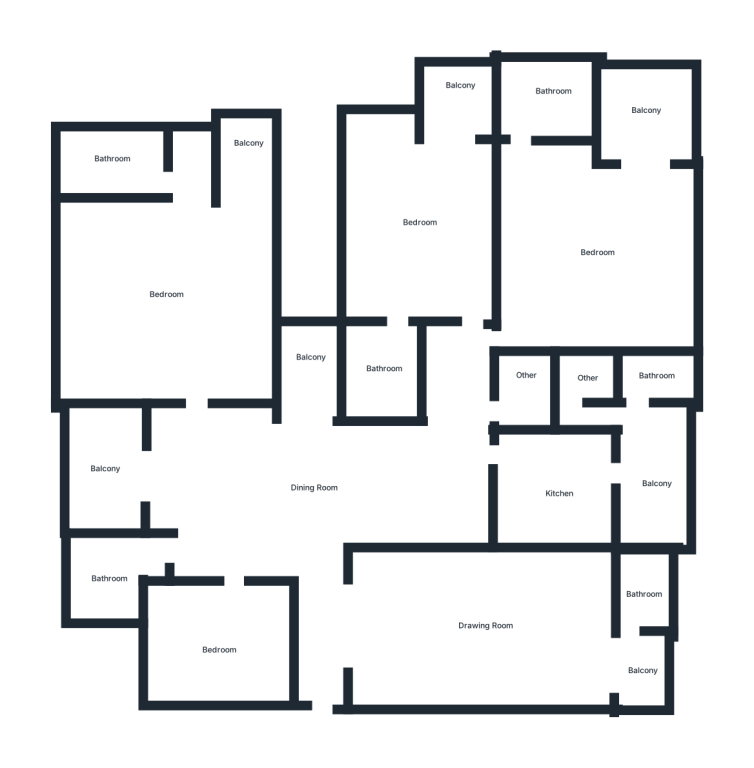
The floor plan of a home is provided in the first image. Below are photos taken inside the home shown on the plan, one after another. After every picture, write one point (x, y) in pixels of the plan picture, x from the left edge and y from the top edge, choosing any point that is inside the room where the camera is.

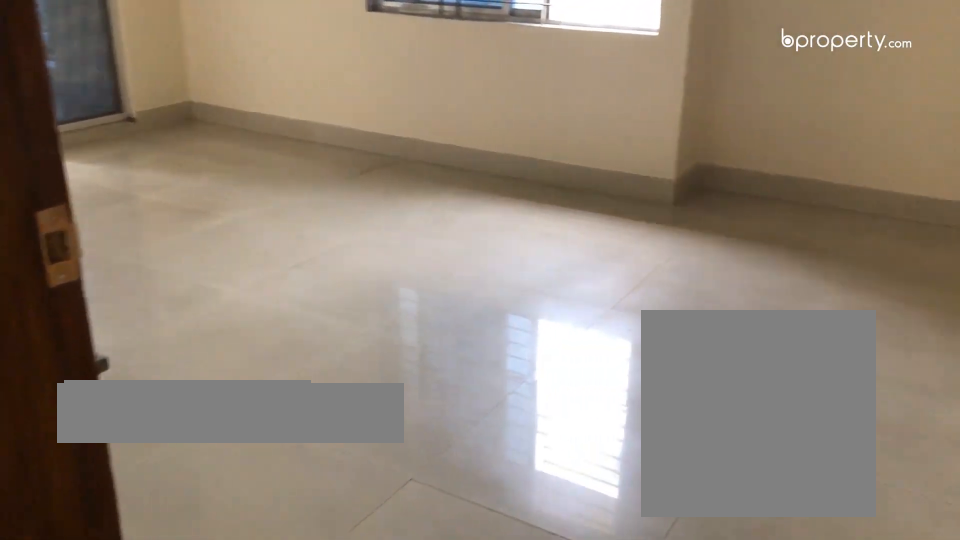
(593, 255)
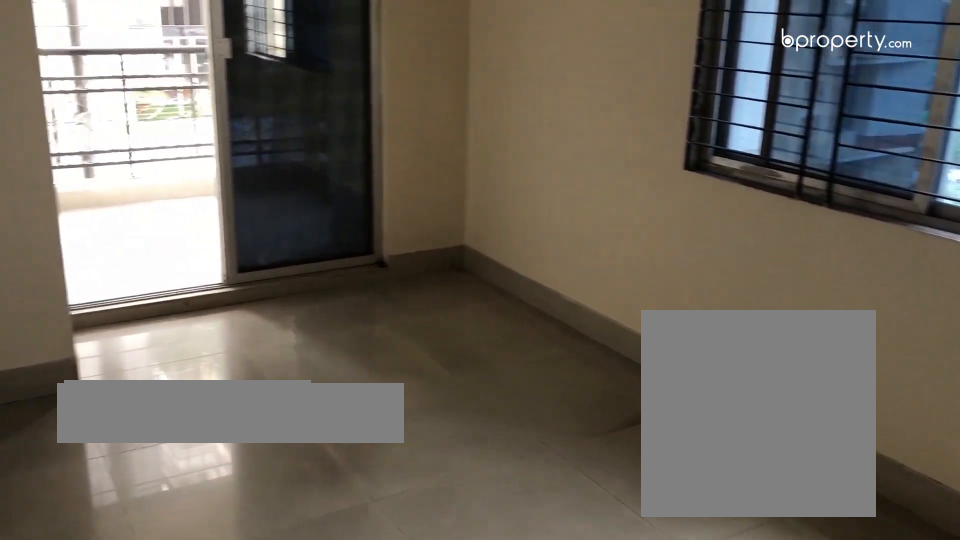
(593, 255)
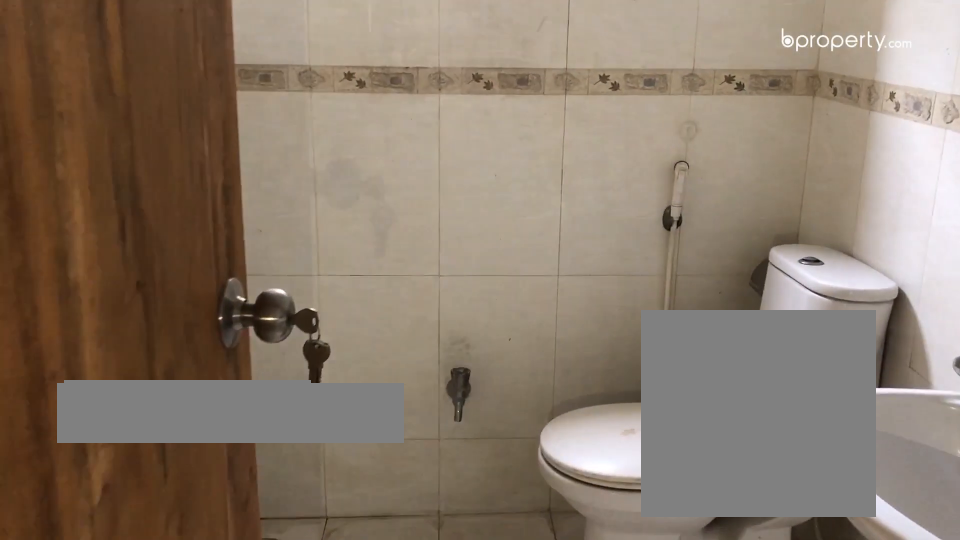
(554, 90)
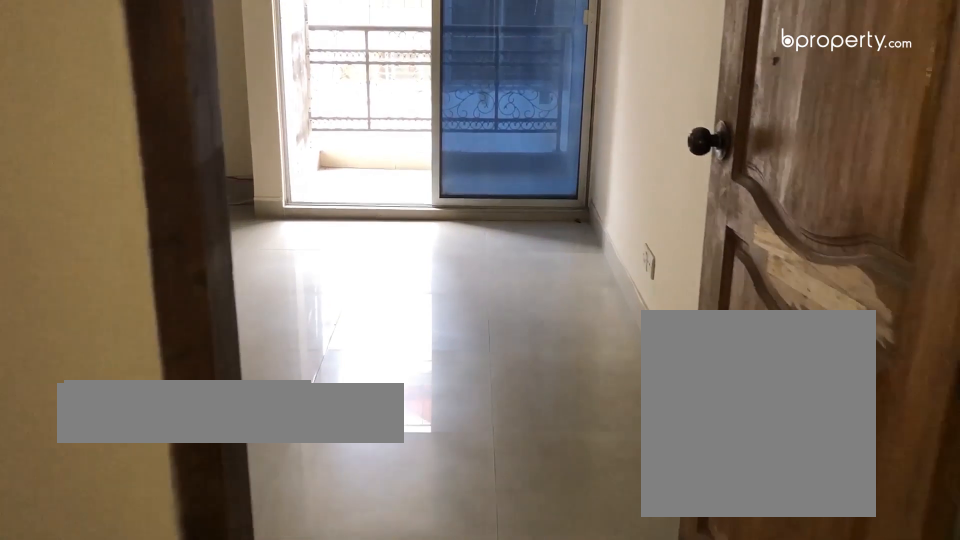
(424, 221)
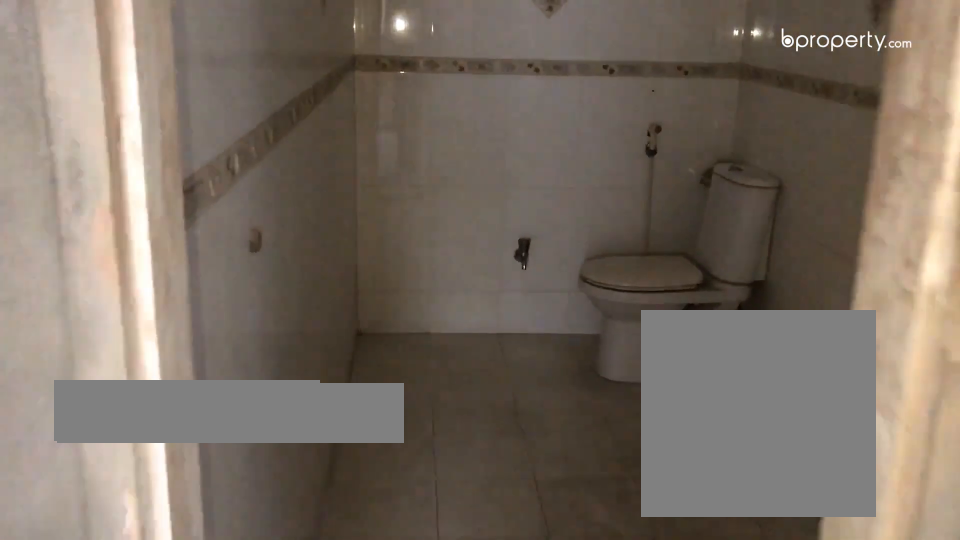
(384, 364)
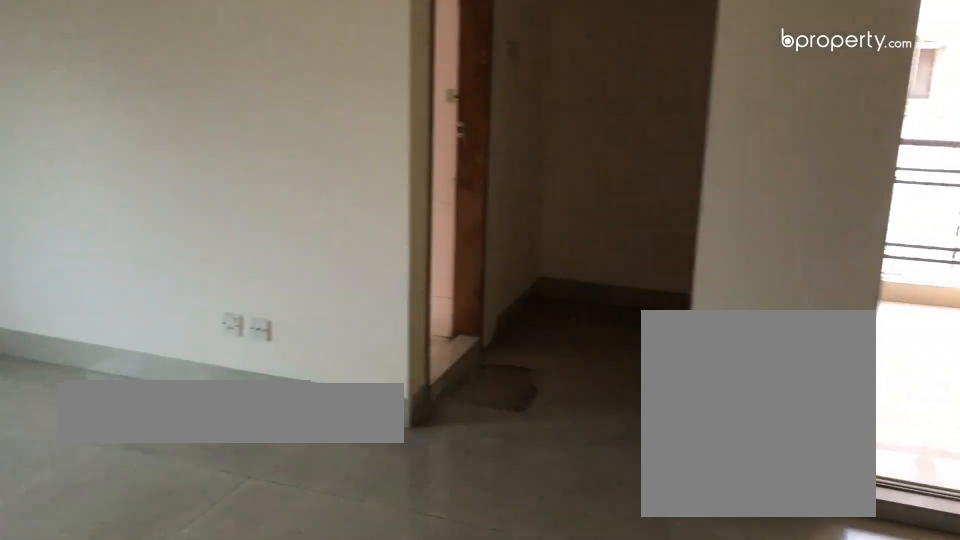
(167, 291)
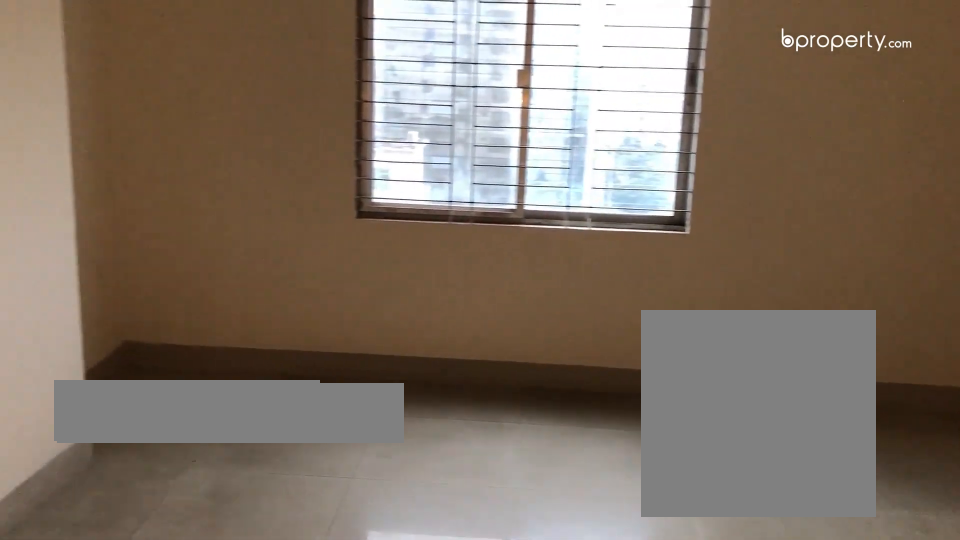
(167, 291)
